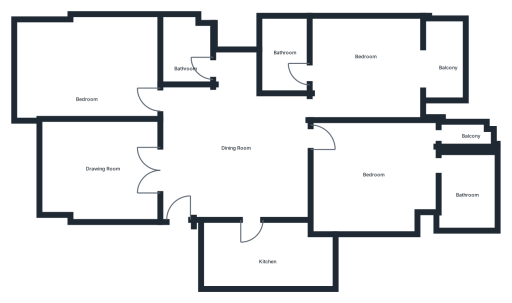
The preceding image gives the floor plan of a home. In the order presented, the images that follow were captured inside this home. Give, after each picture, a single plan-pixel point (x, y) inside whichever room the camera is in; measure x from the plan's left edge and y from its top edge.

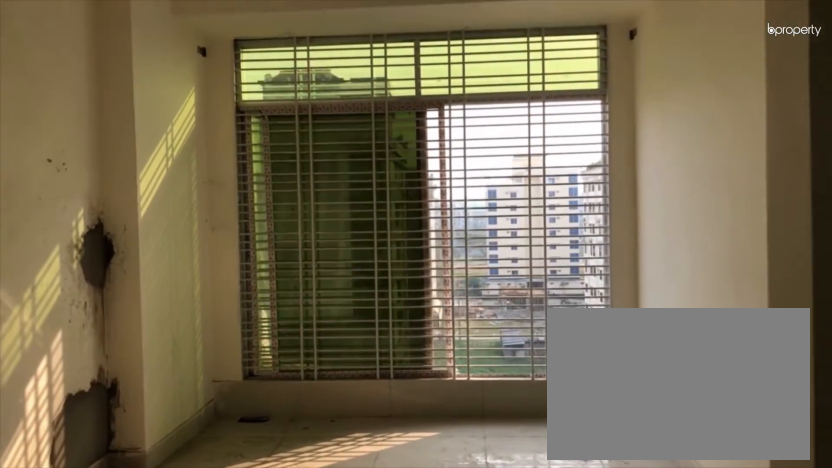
(96, 177)
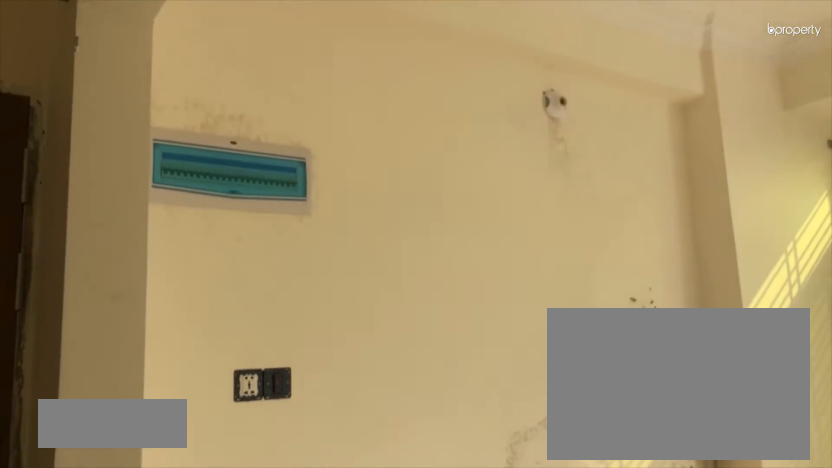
(96, 177)
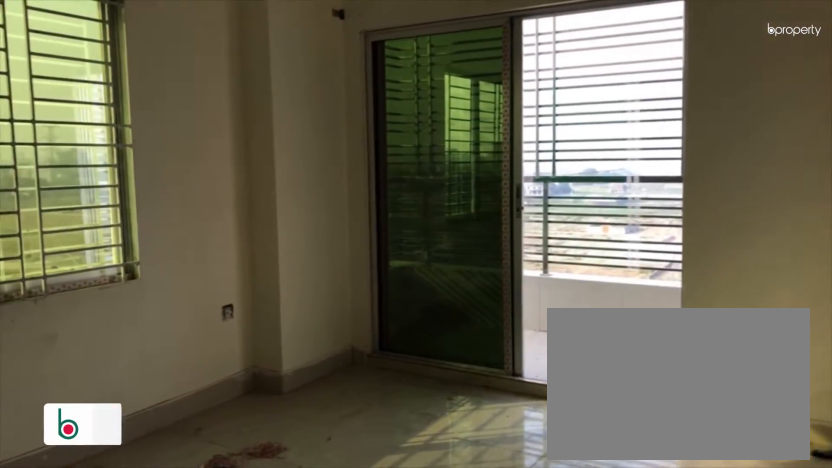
(365, 73)
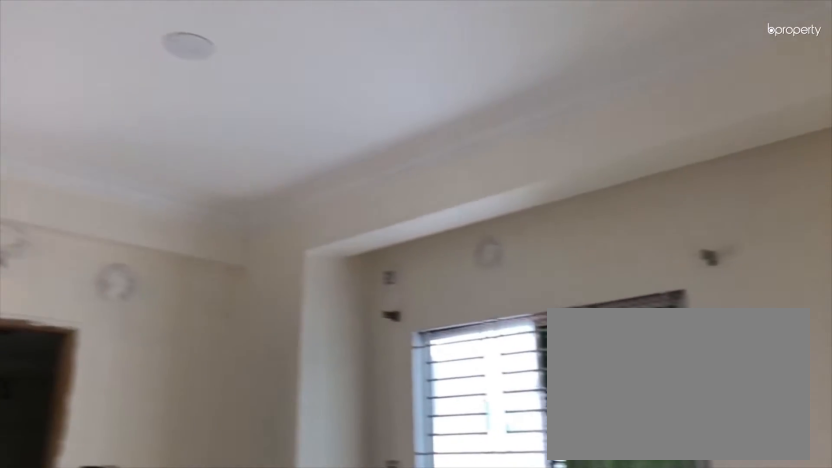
(382, 179)
